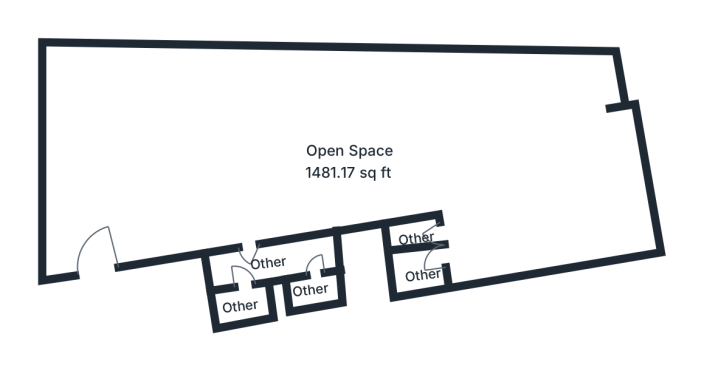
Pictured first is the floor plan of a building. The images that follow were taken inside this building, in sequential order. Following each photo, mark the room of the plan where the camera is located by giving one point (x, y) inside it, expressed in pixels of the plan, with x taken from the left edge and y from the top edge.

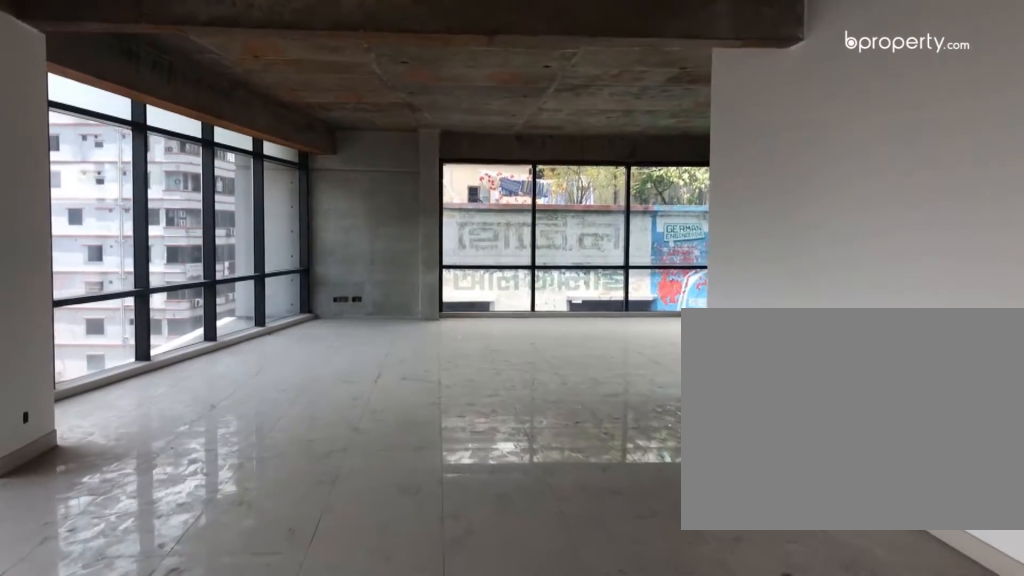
(247, 155)
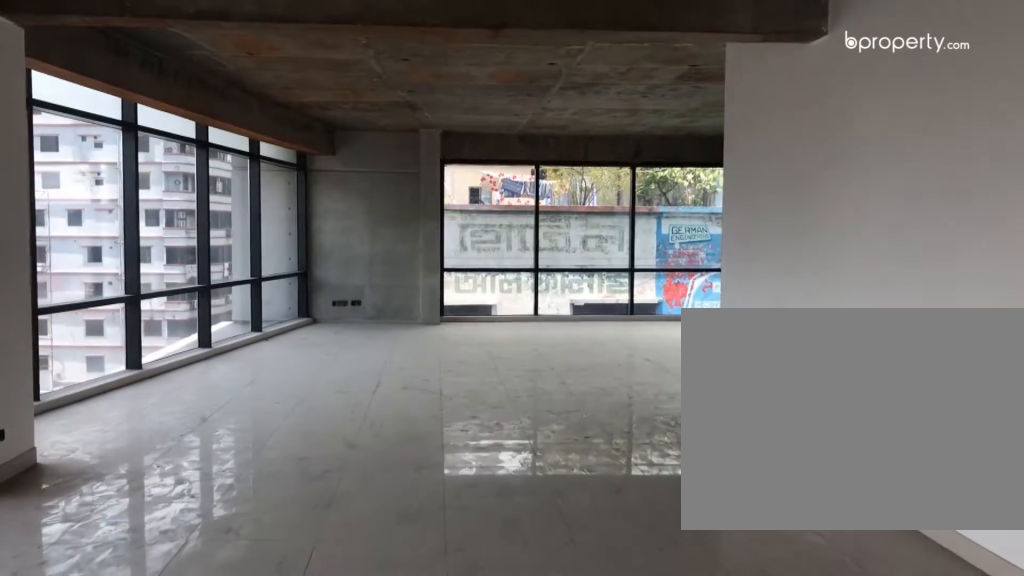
(247, 155)
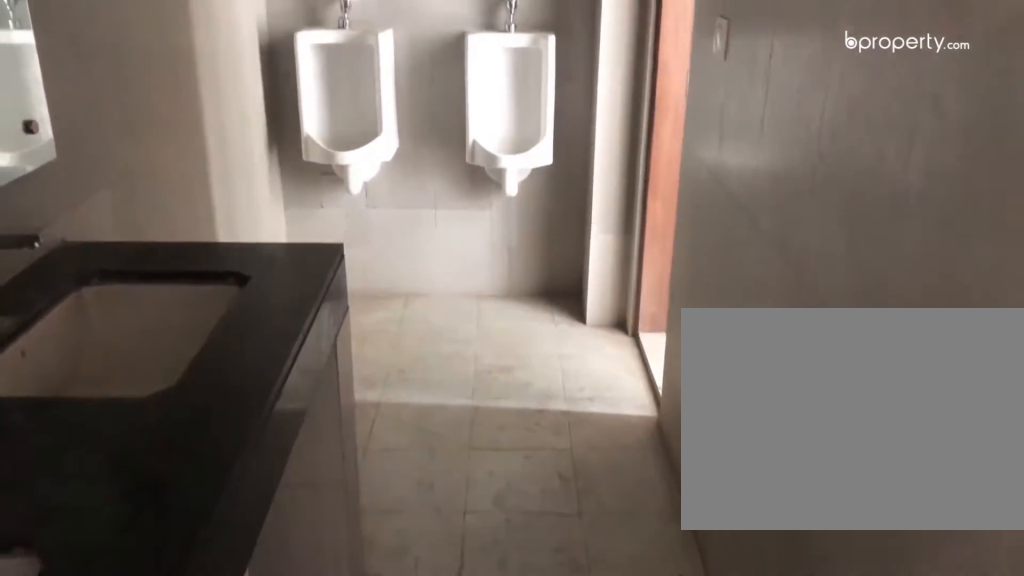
(245, 271)
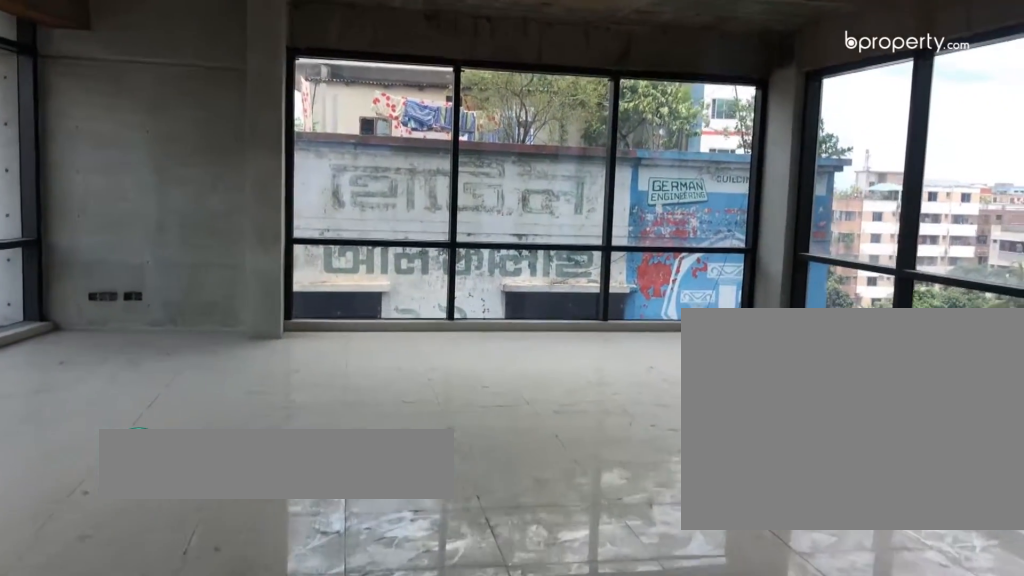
(391, 124)
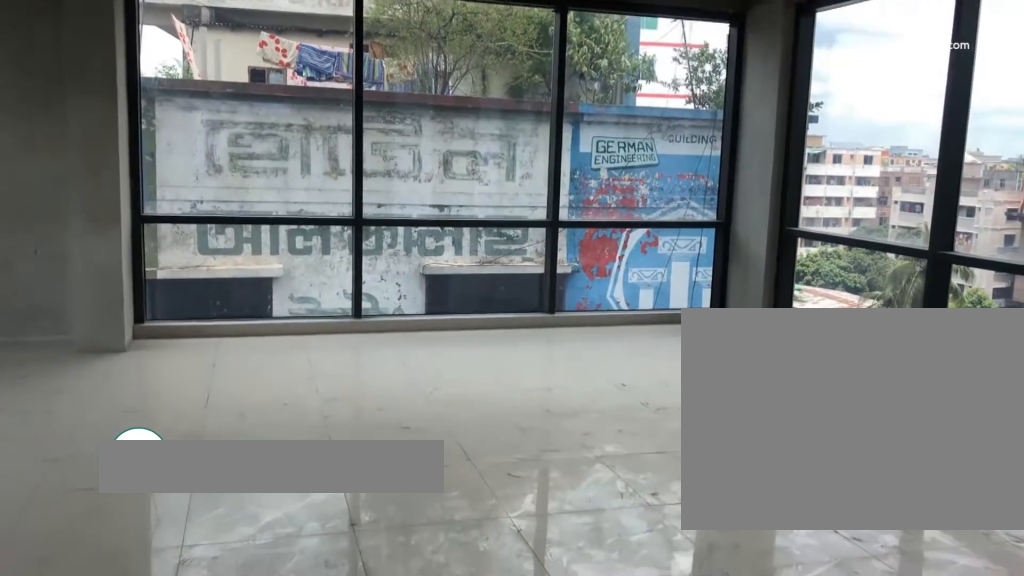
(482, 139)
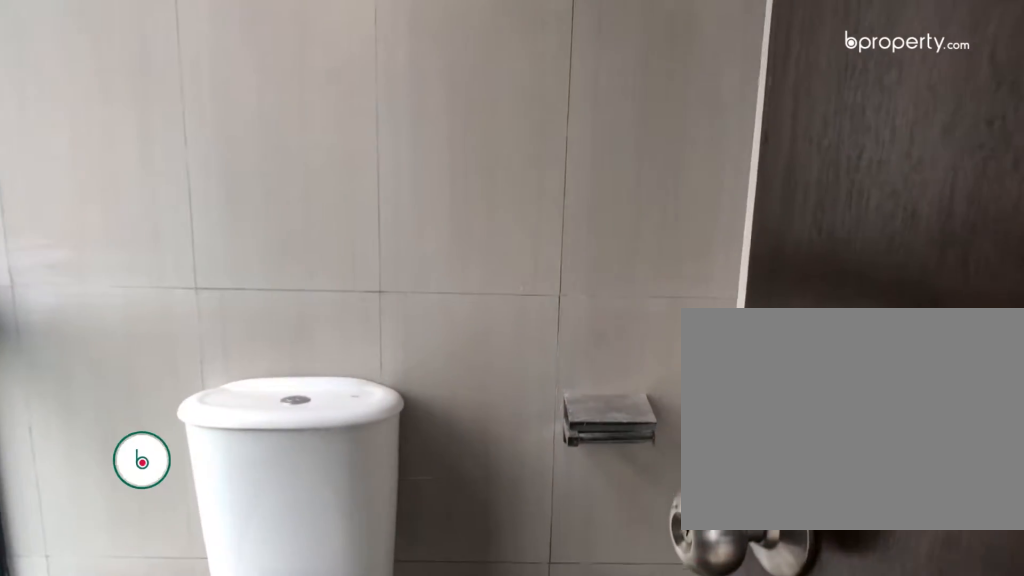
(421, 275)
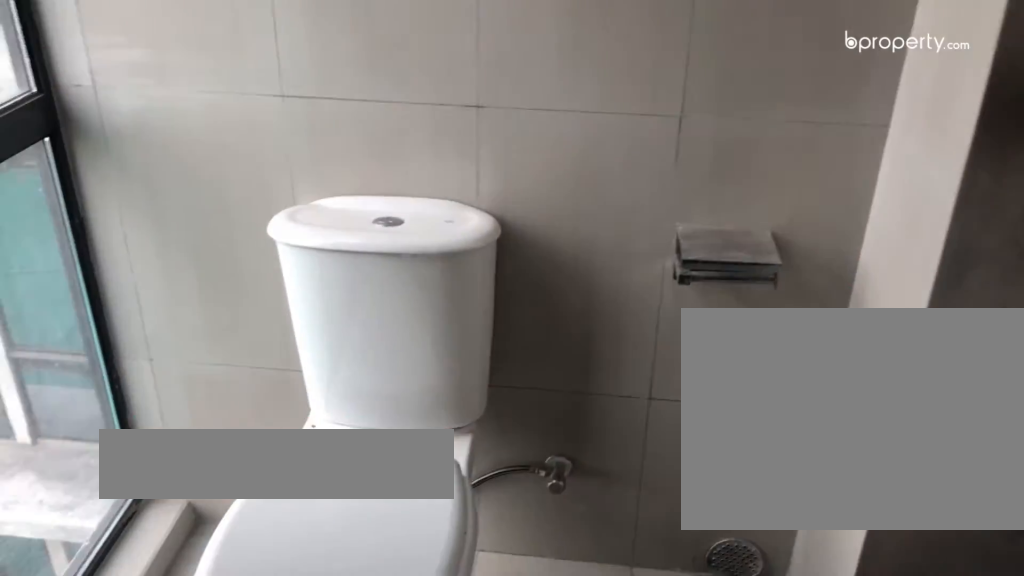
(421, 275)
